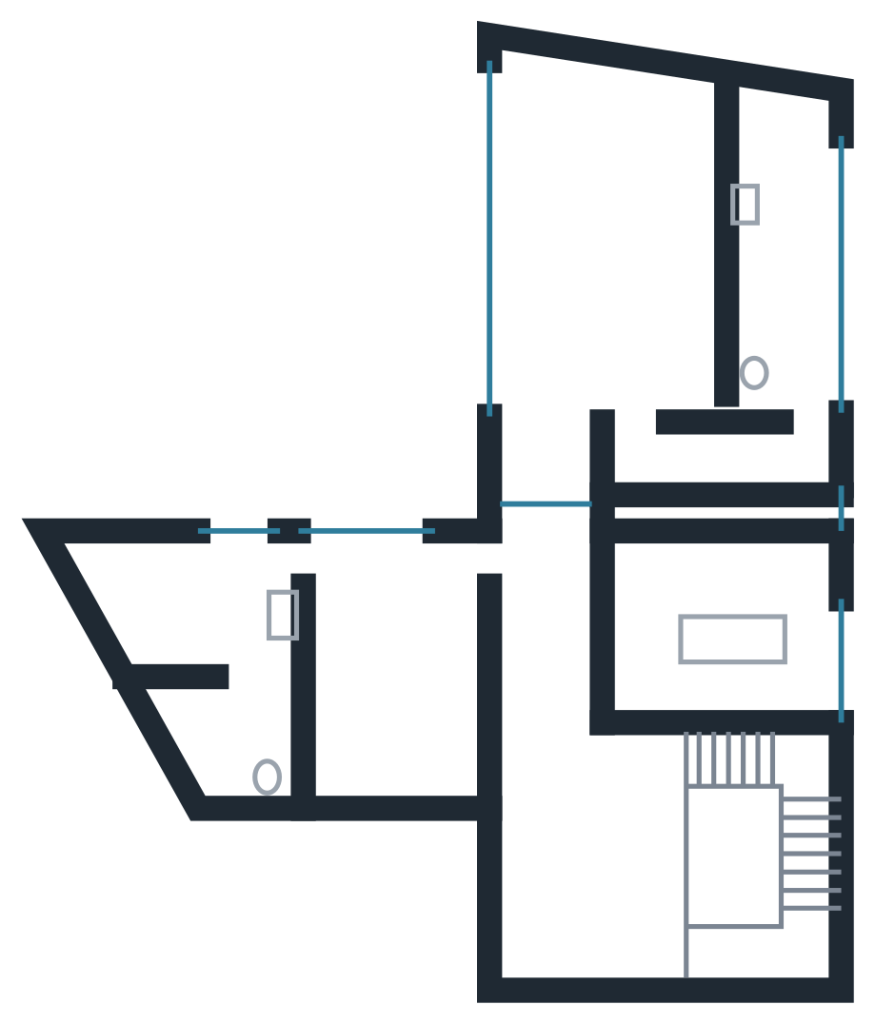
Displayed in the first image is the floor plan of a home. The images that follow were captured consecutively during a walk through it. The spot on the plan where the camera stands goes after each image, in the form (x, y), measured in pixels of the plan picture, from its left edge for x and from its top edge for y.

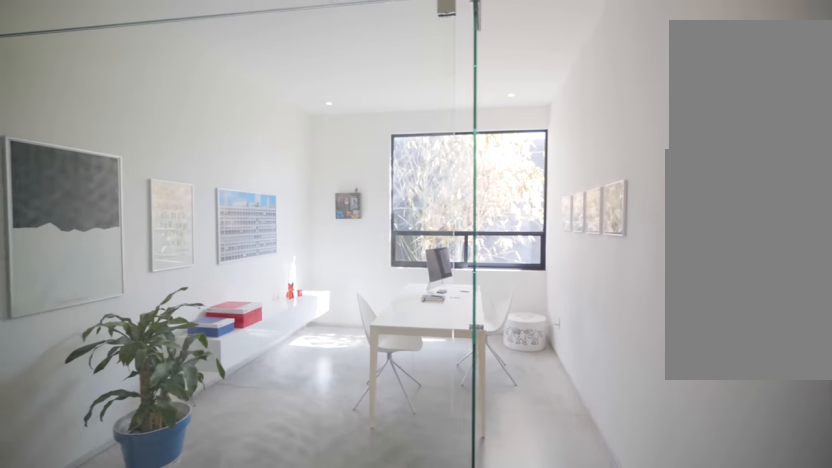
(549, 682)
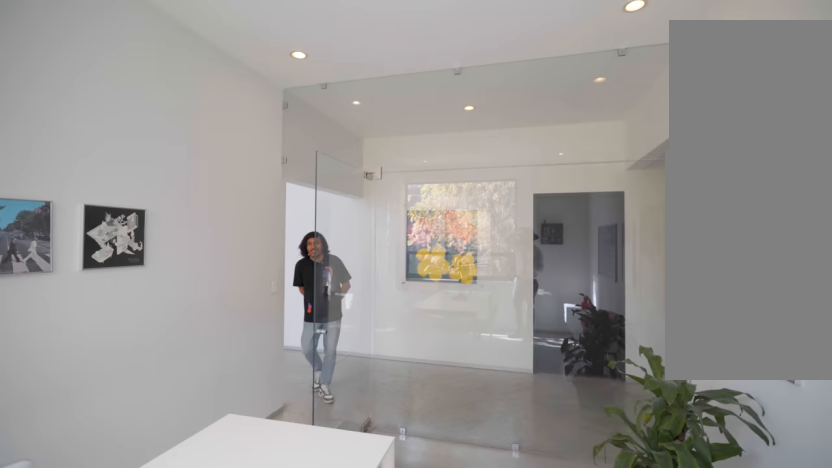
(743, 588)
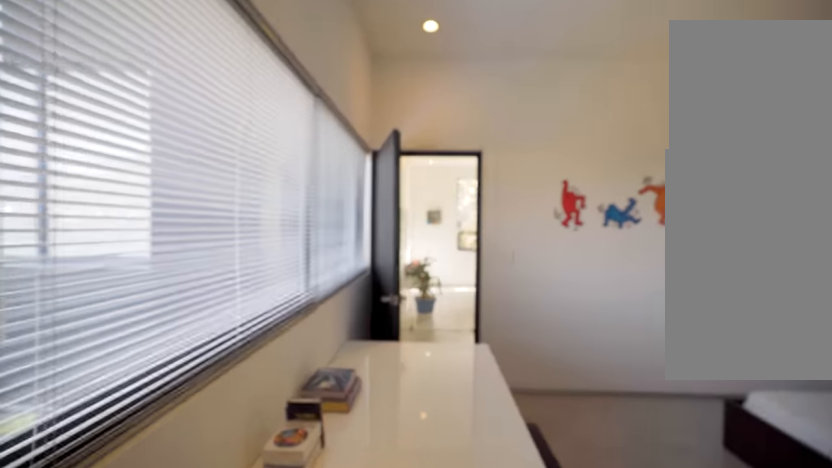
(240, 581)
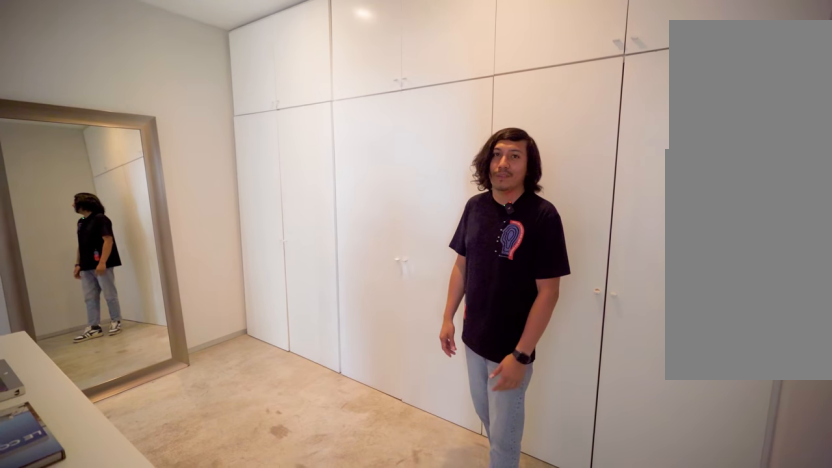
(640, 455)
